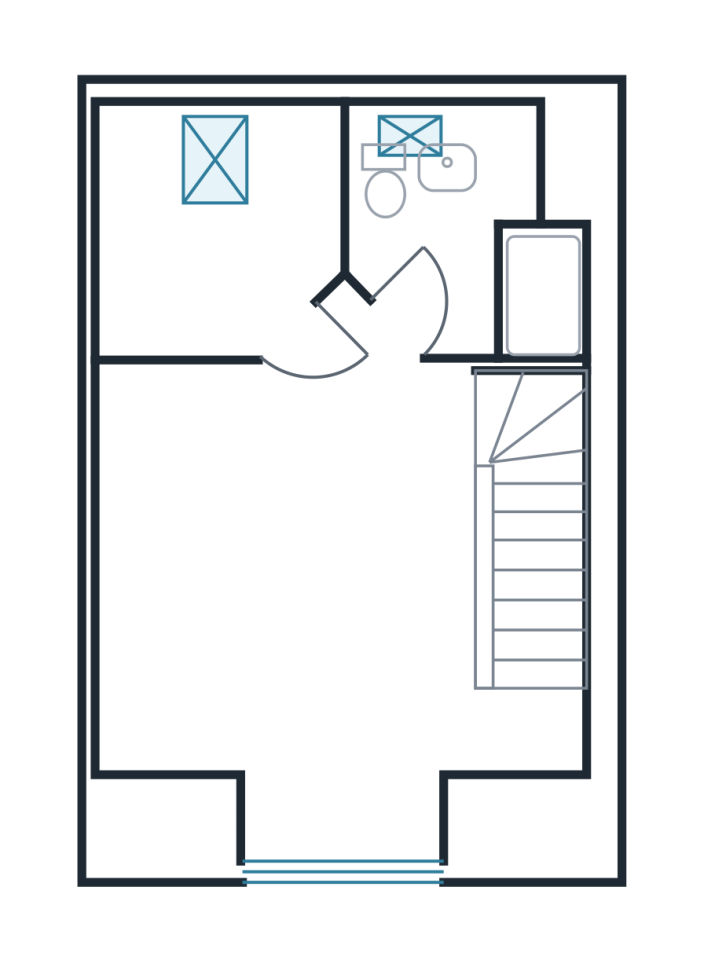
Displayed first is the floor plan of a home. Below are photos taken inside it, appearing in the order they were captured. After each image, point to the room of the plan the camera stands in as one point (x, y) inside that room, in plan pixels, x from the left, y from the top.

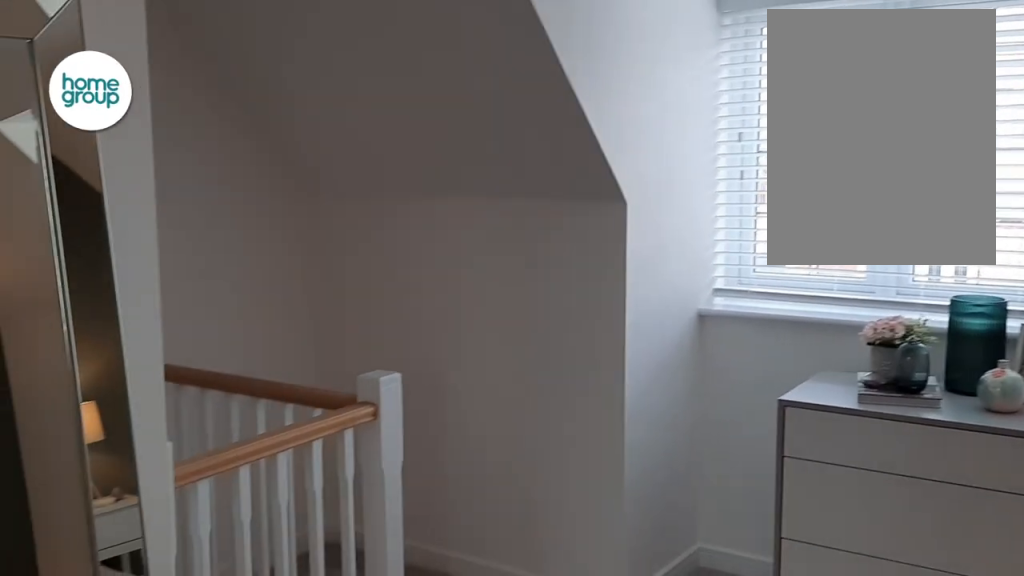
(293, 591)
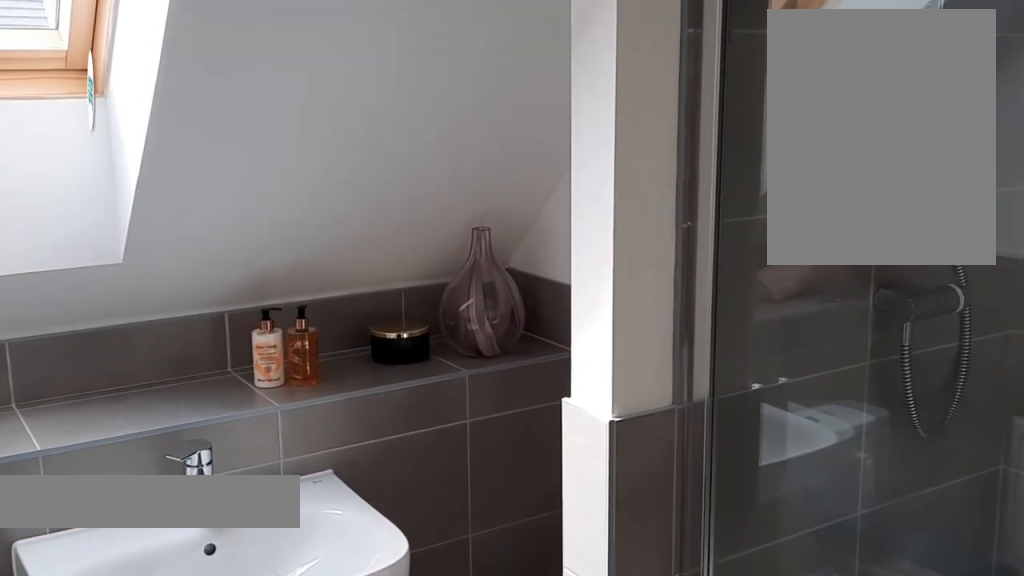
(463, 231)
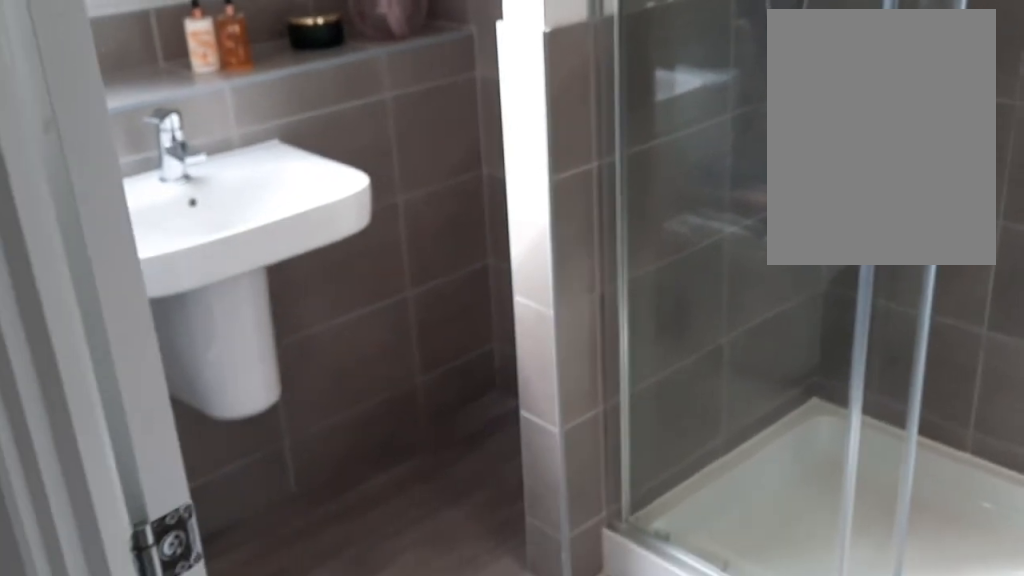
(463, 231)
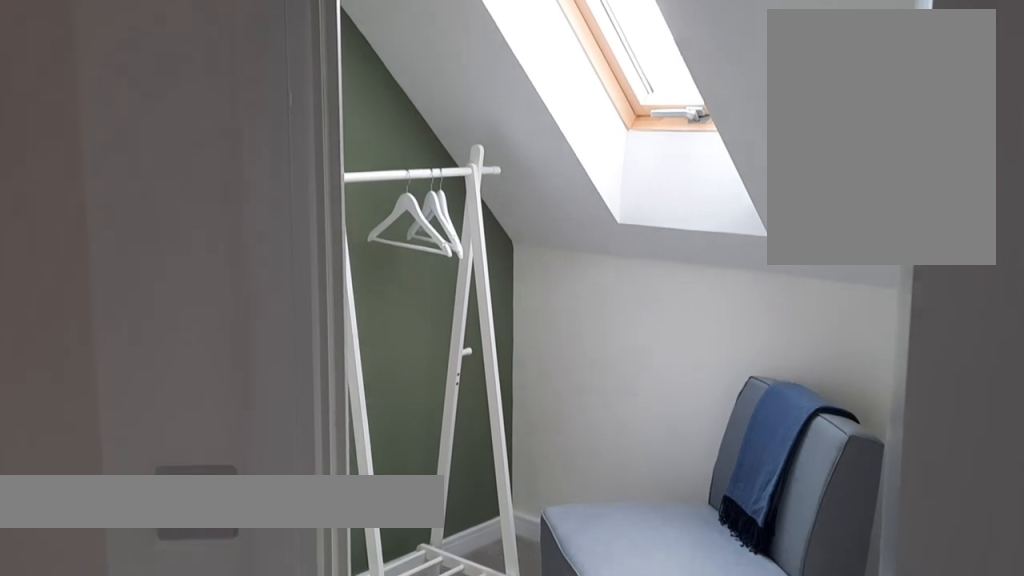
(210, 224)
